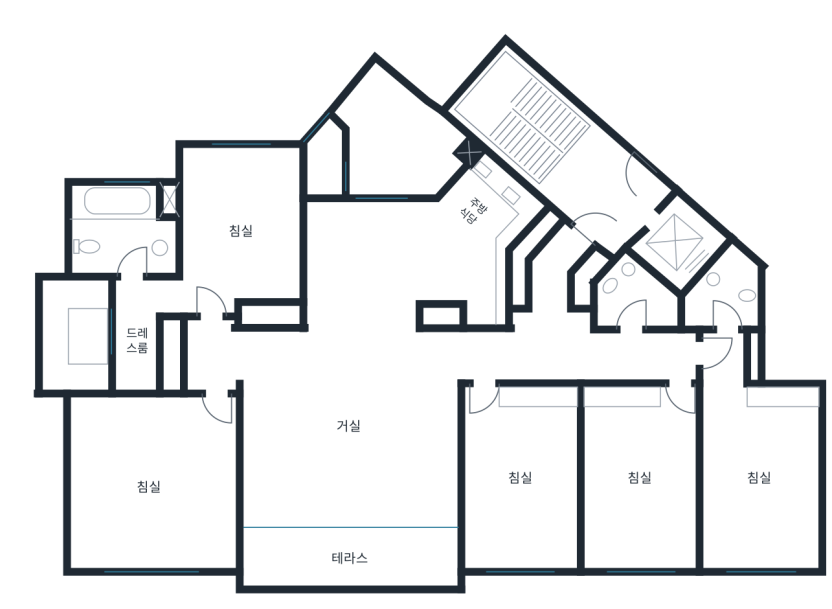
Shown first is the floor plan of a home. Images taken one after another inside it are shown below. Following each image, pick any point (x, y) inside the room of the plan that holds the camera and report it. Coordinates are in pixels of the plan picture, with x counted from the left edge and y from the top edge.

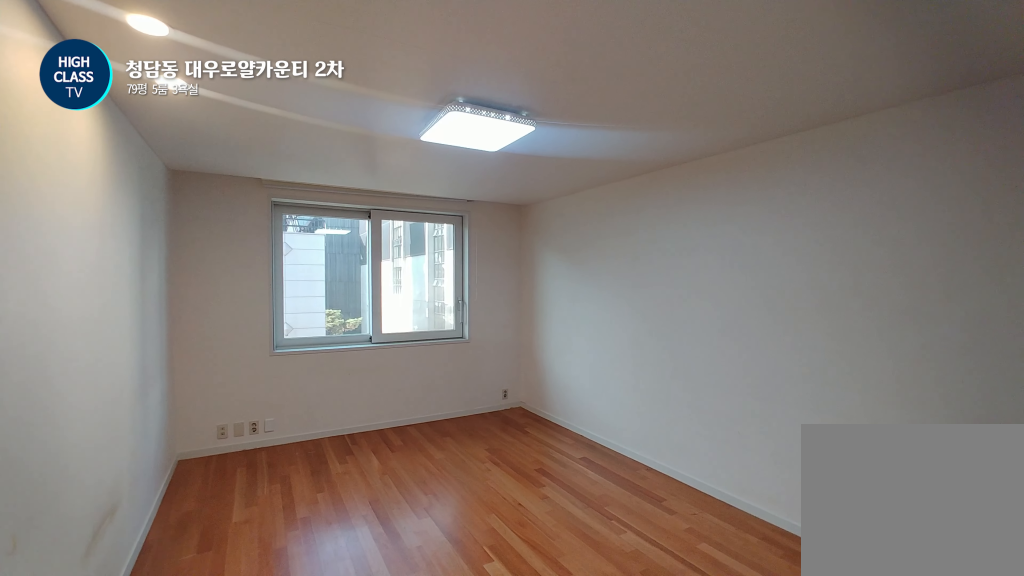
(643, 479)
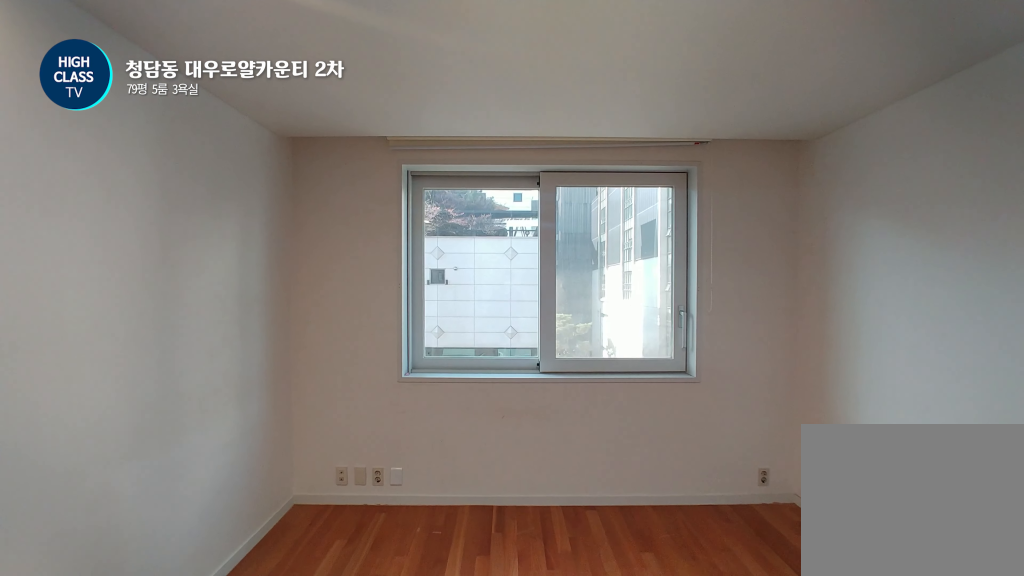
(643, 479)
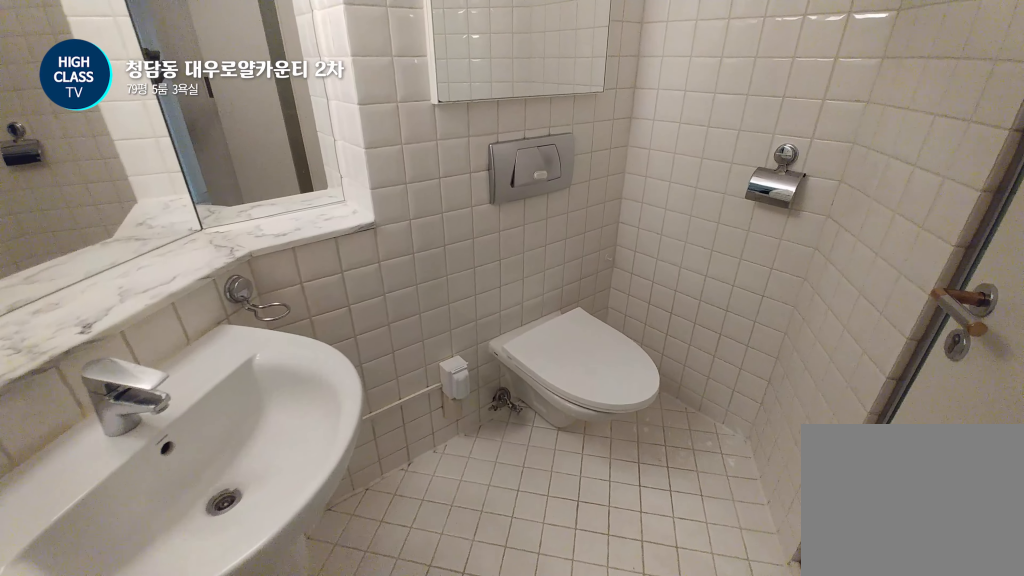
(633, 298)
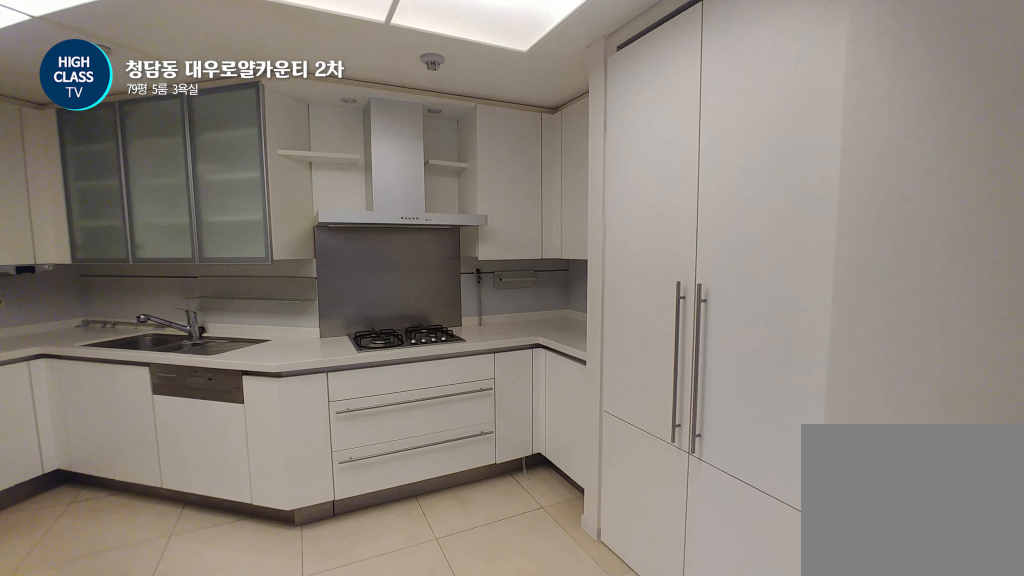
(417, 255)
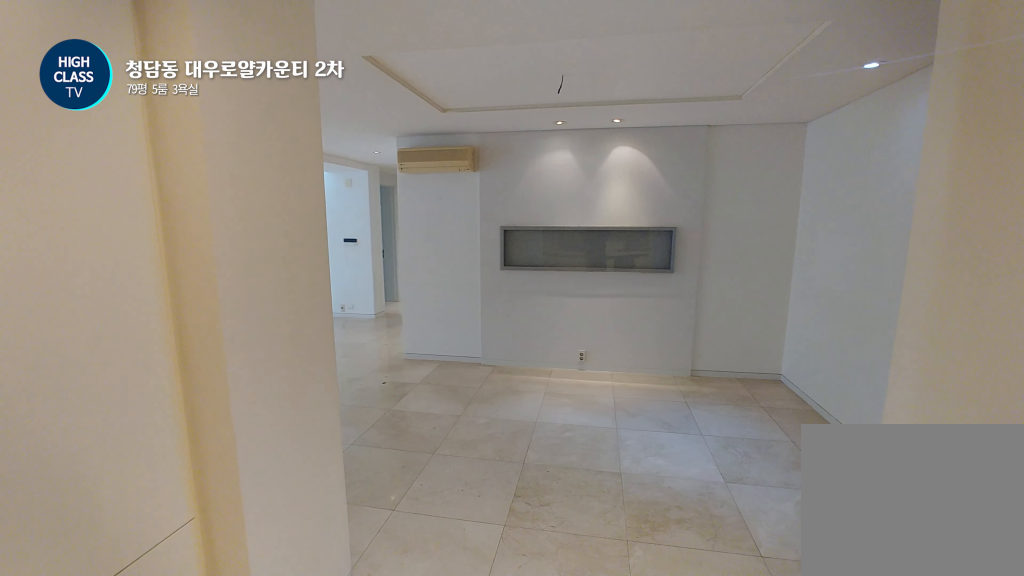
(417, 255)
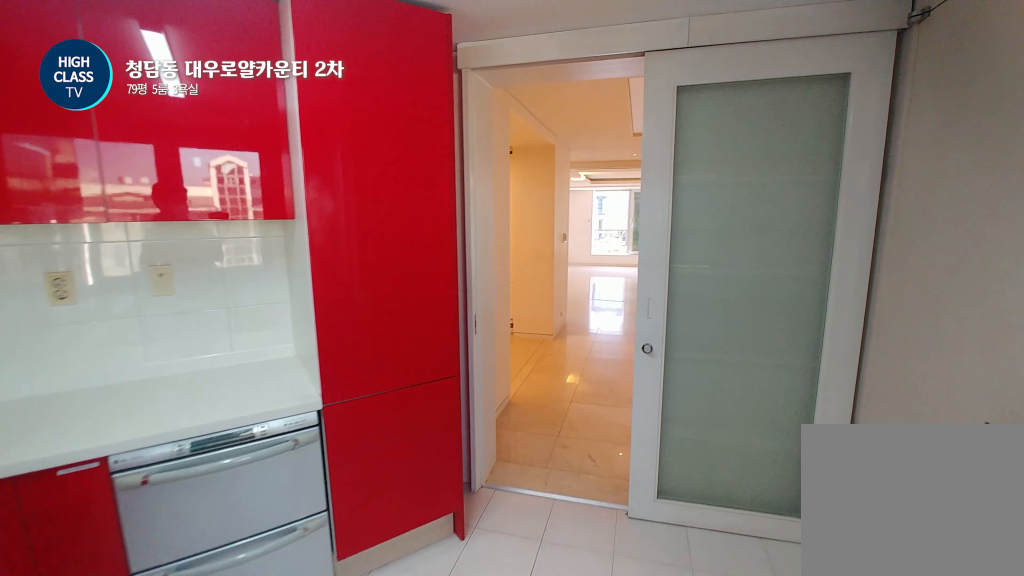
(400, 140)
